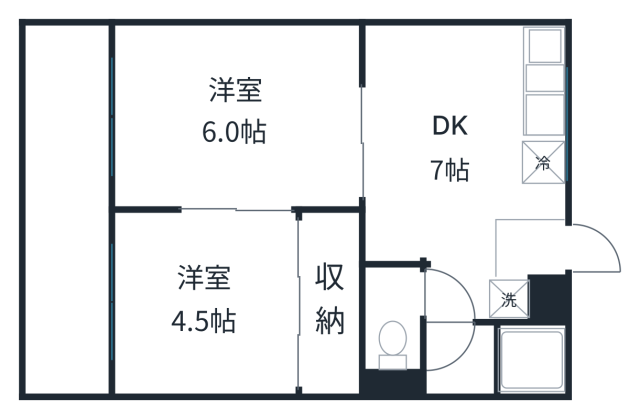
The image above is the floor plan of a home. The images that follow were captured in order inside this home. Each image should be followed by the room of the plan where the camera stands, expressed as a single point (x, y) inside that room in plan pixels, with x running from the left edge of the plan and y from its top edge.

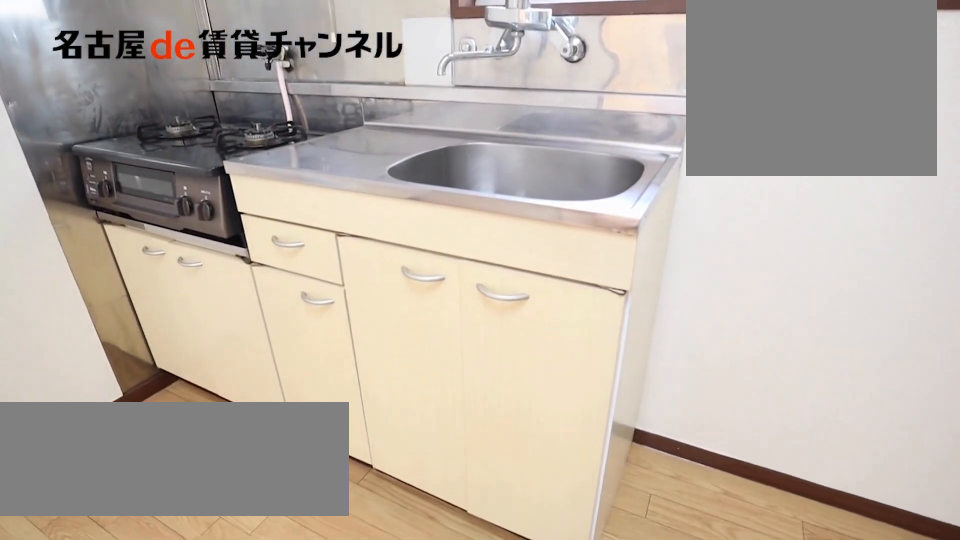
(541, 107)
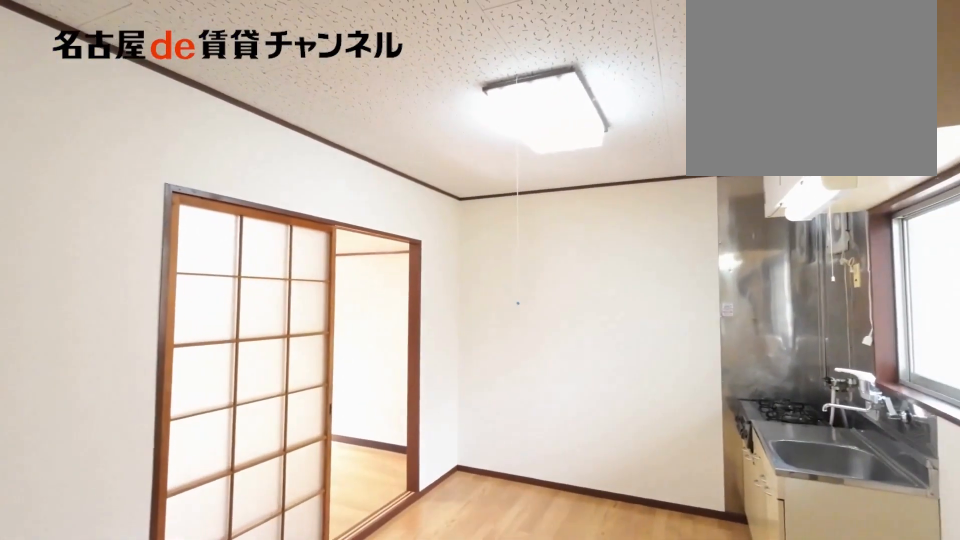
(473, 167)
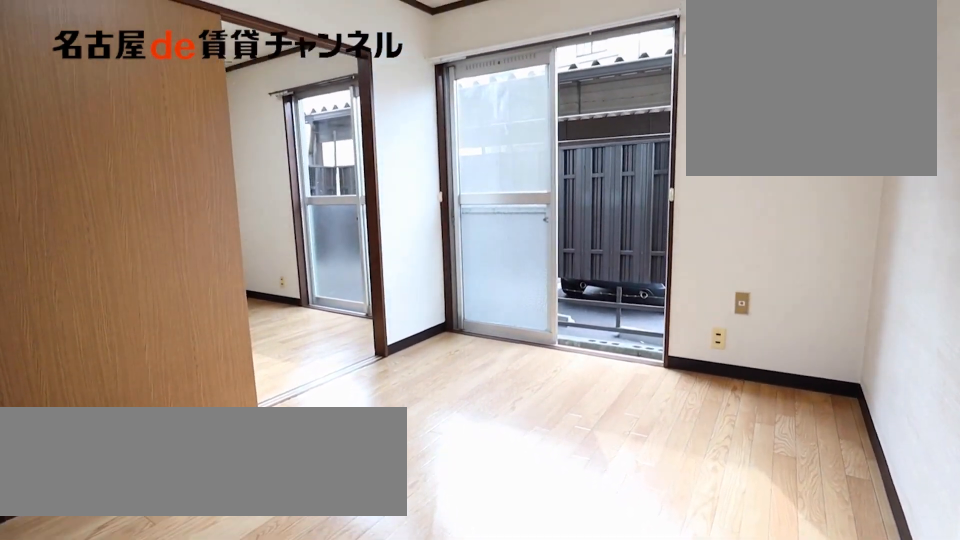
(236, 117)
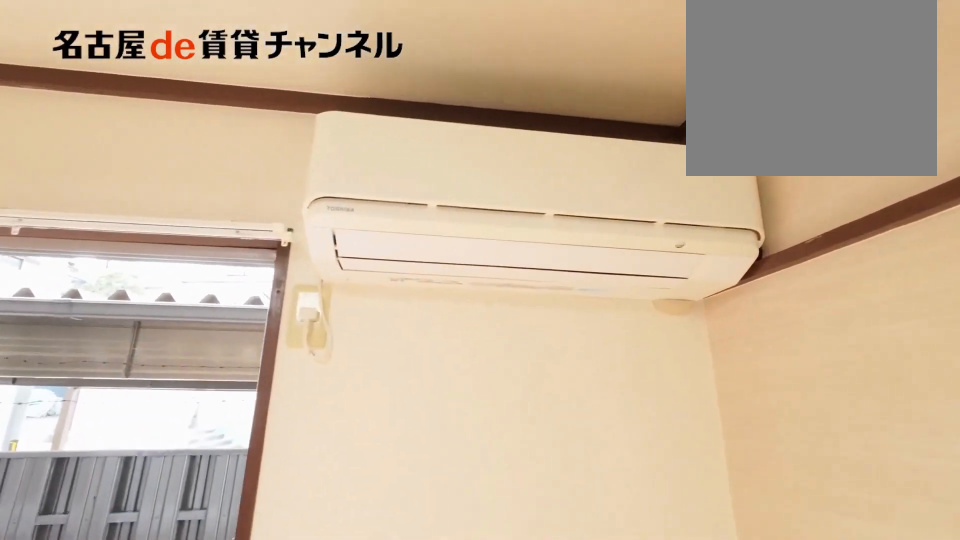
(236, 117)
